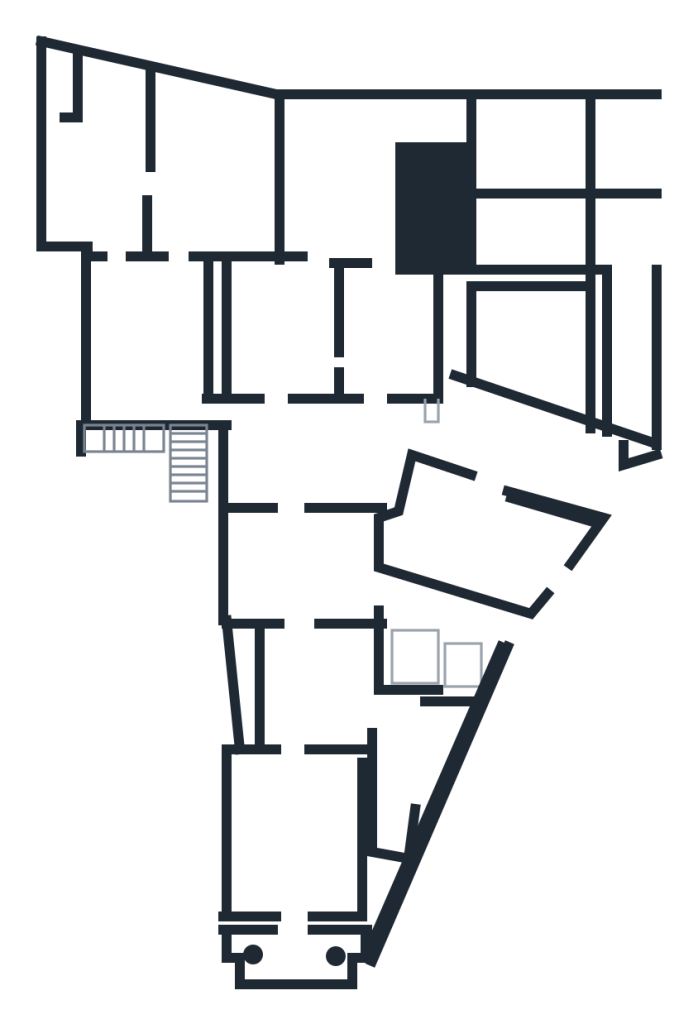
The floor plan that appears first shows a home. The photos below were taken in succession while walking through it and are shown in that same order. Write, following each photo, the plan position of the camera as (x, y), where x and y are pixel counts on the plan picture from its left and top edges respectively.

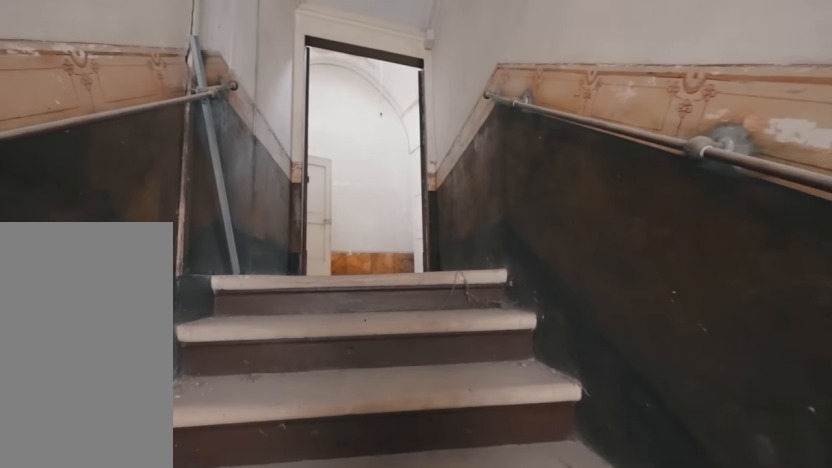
(440, 645)
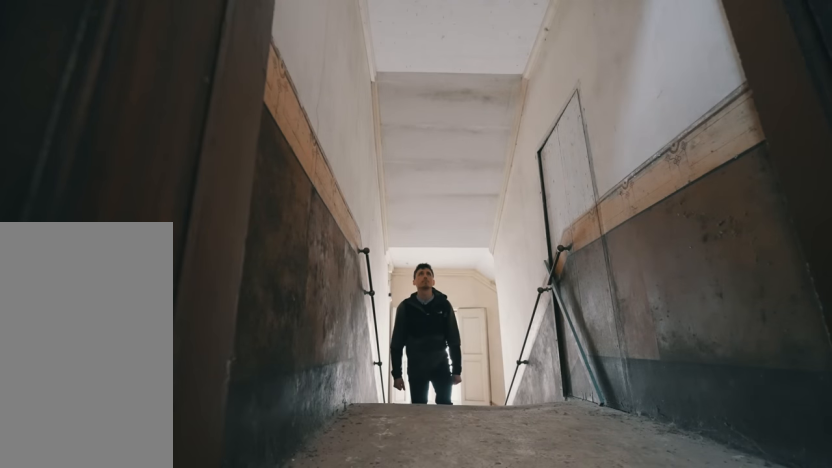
(440, 645)
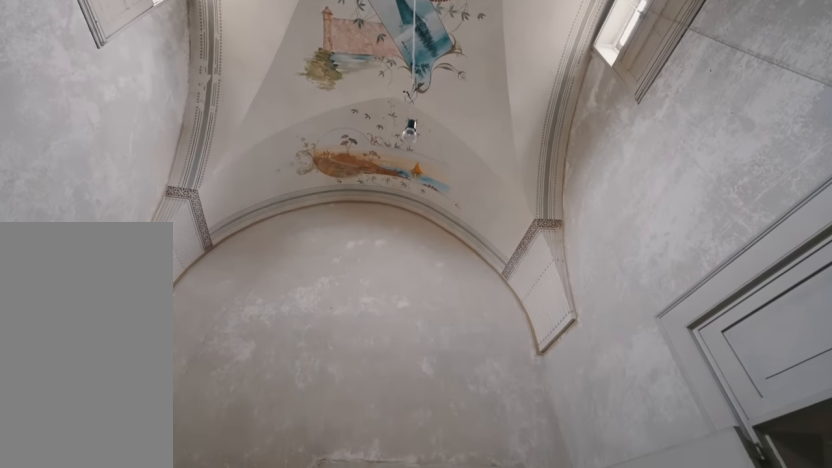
(294, 569)
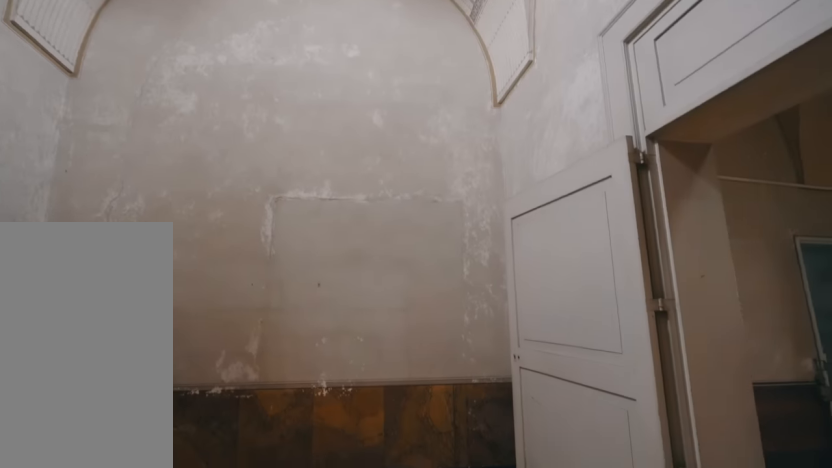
(294, 569)
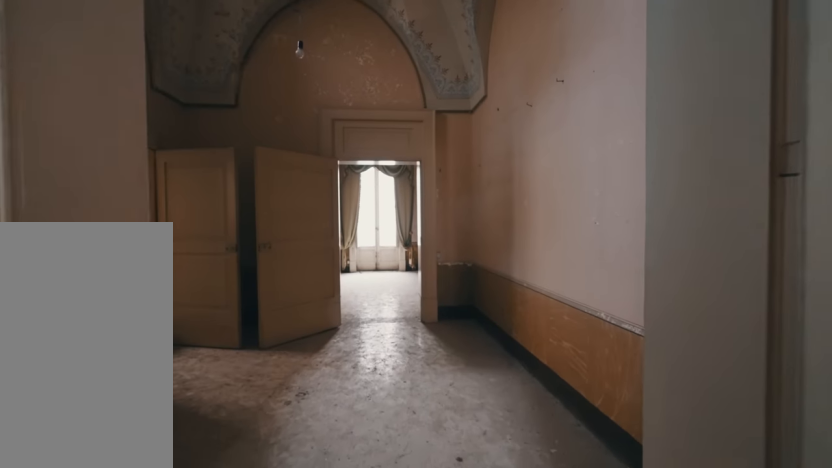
(295, 581)
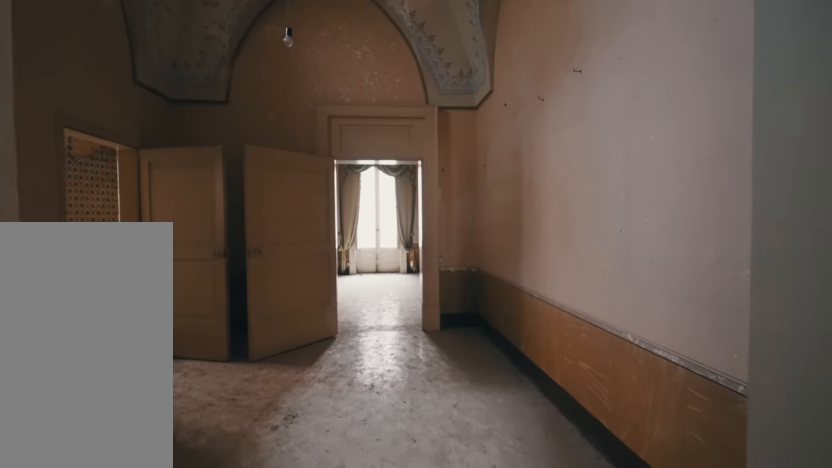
(298, 615)
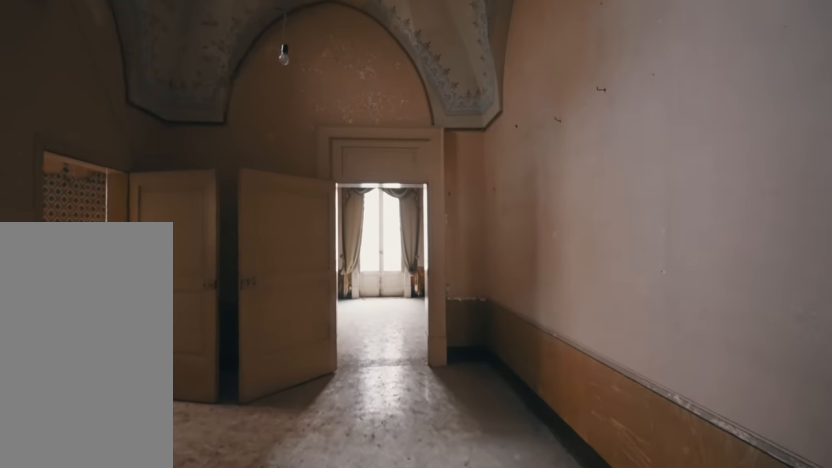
(302, 659)
